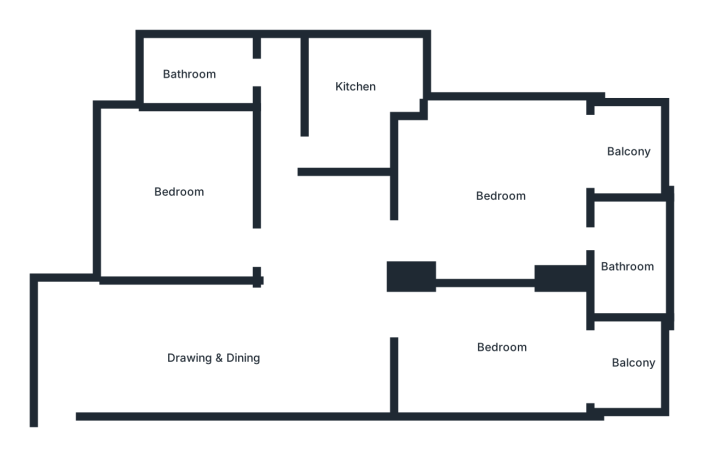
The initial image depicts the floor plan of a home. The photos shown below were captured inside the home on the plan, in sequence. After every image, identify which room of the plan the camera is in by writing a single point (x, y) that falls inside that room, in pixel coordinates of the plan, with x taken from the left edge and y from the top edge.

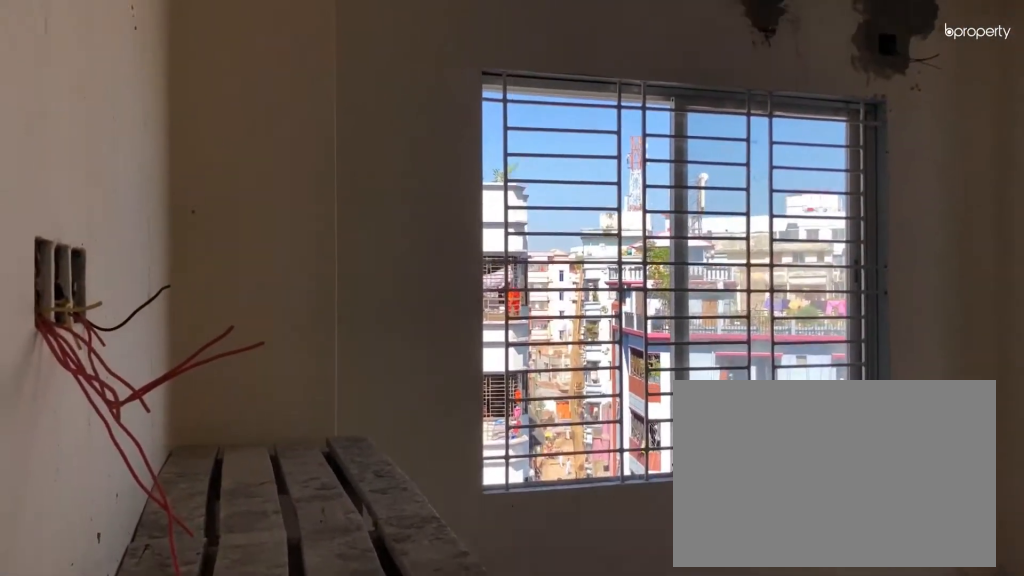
(501, 190)
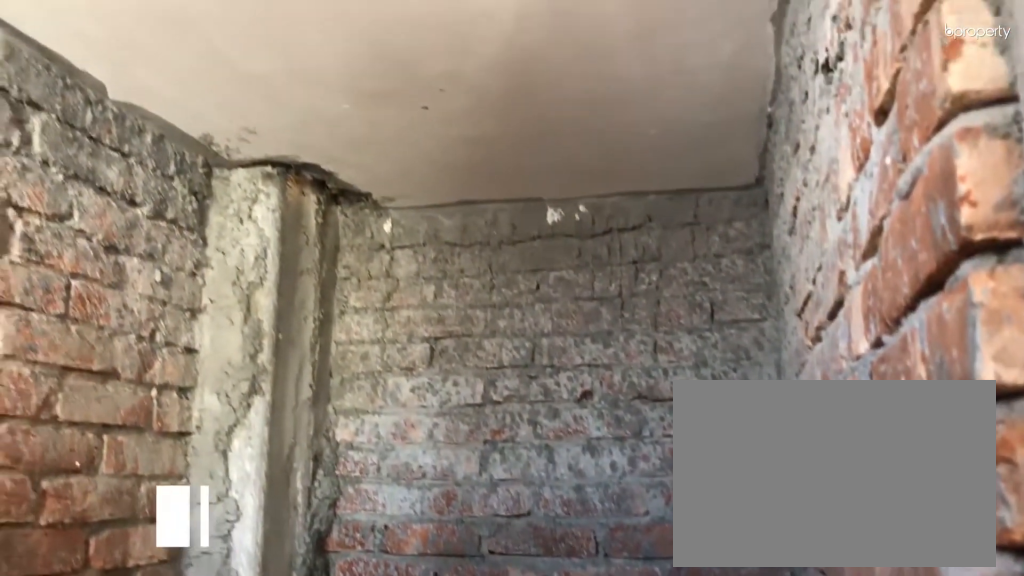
(630, 264)
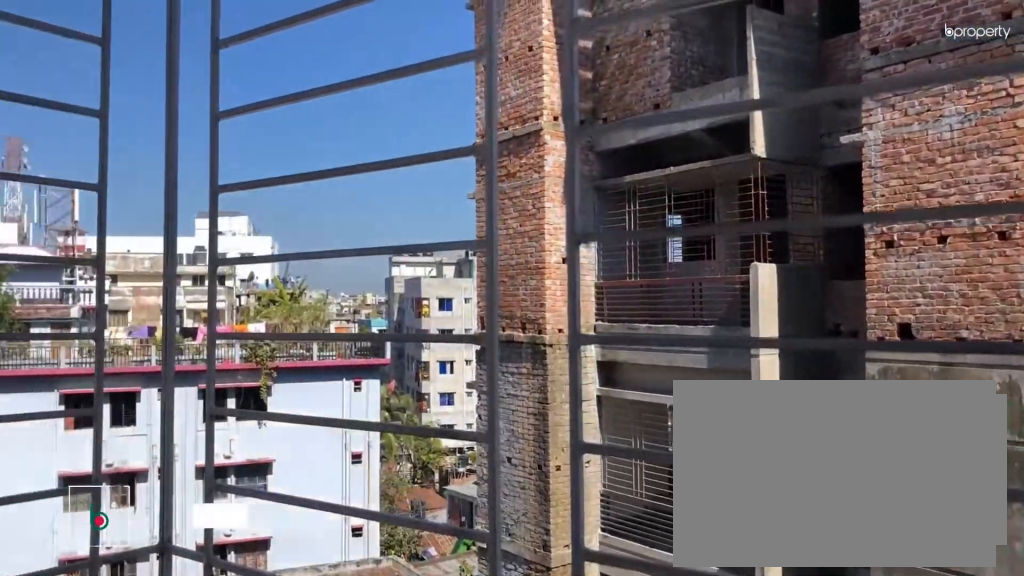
(634, 146)
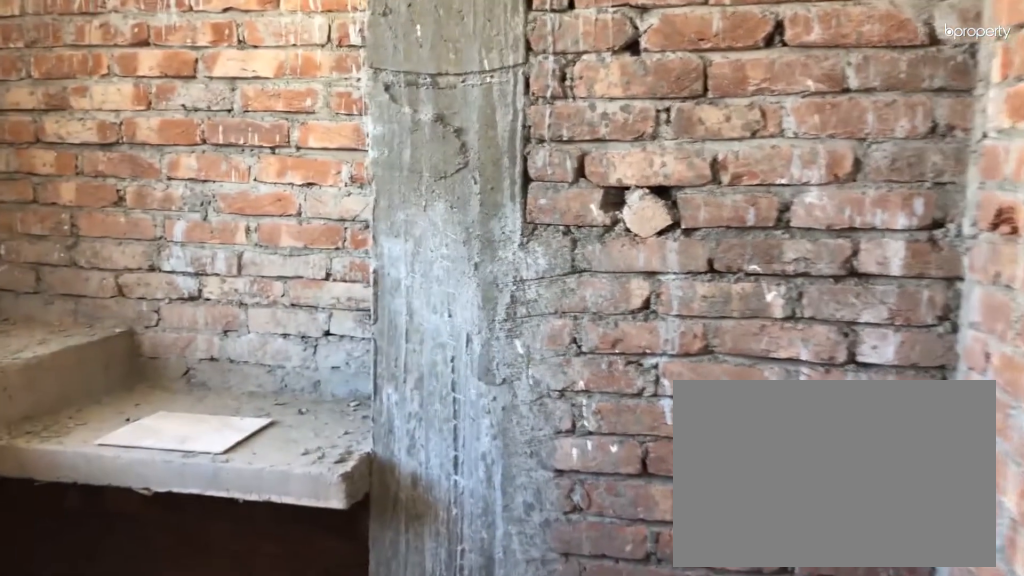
(351, 91)
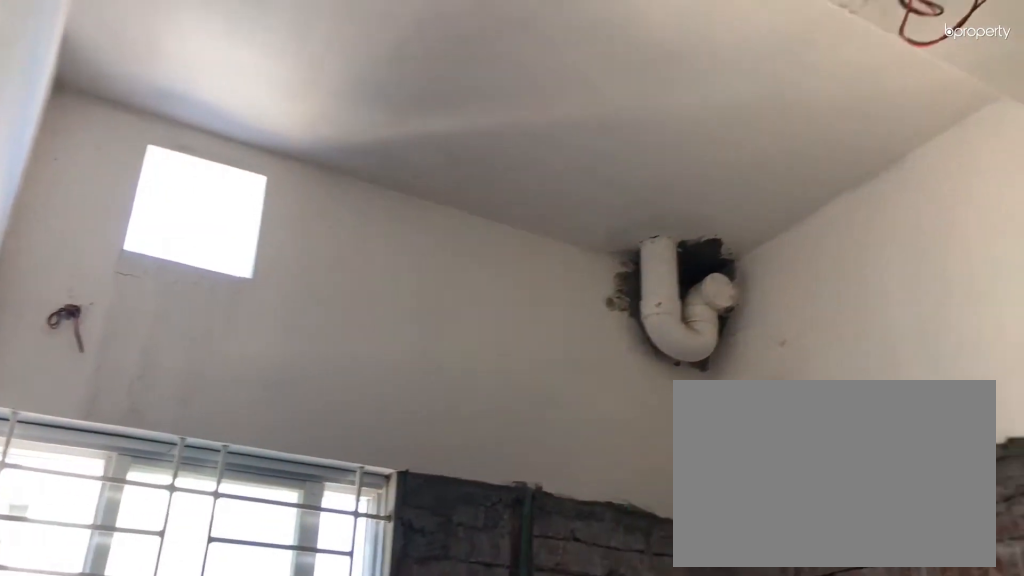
(351, 91)
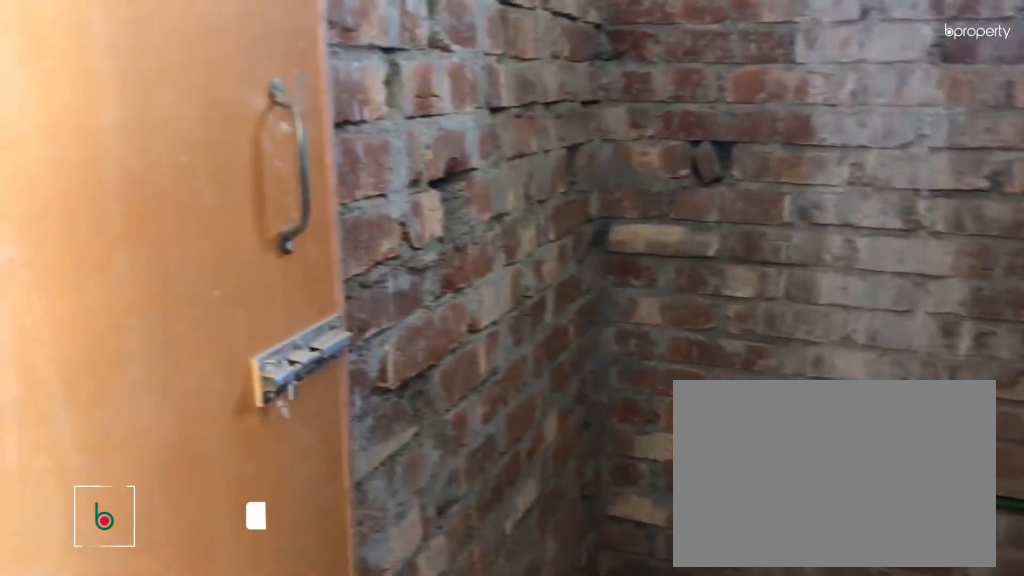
(203, 68)
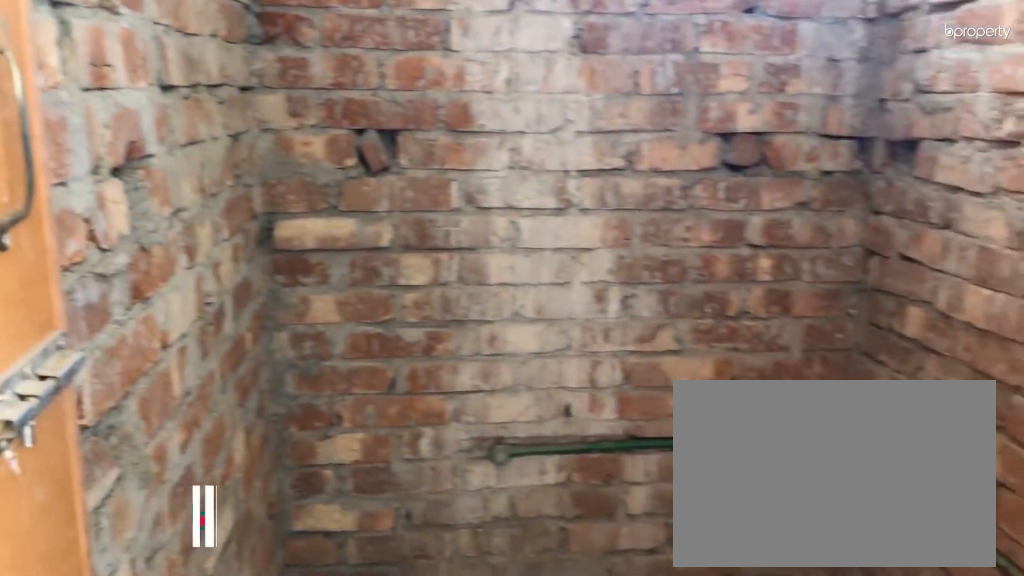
(203, 68)
